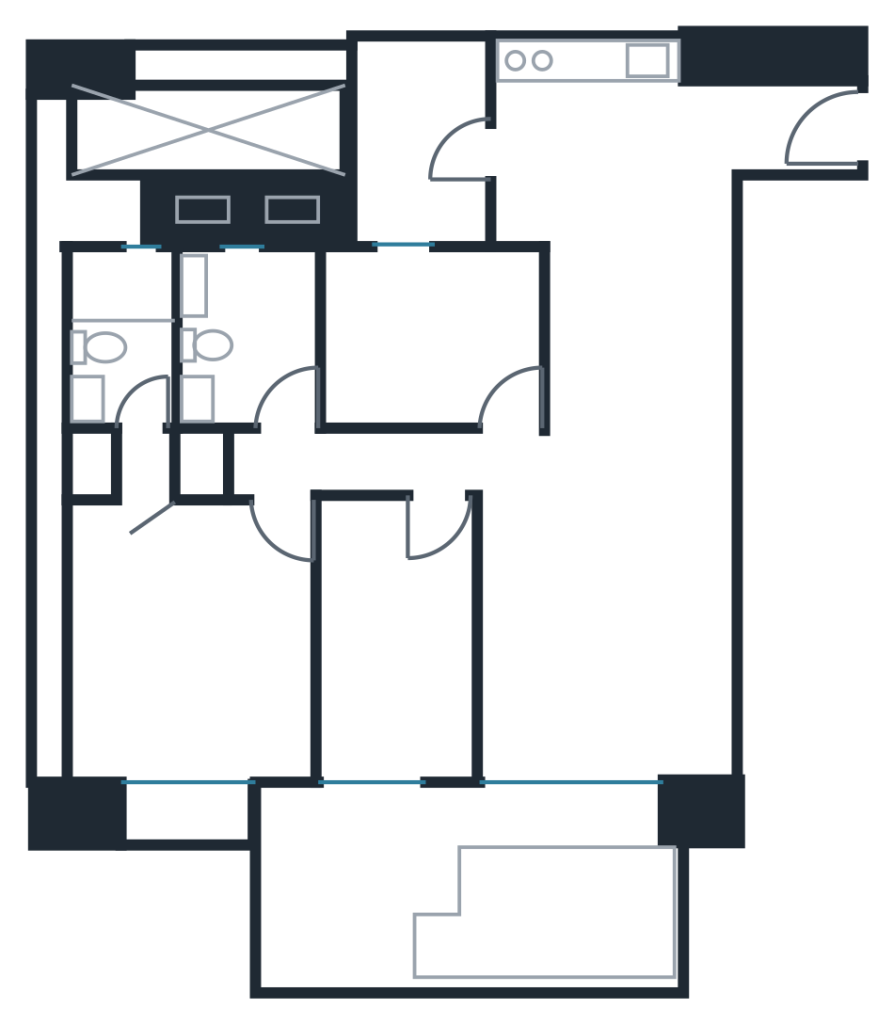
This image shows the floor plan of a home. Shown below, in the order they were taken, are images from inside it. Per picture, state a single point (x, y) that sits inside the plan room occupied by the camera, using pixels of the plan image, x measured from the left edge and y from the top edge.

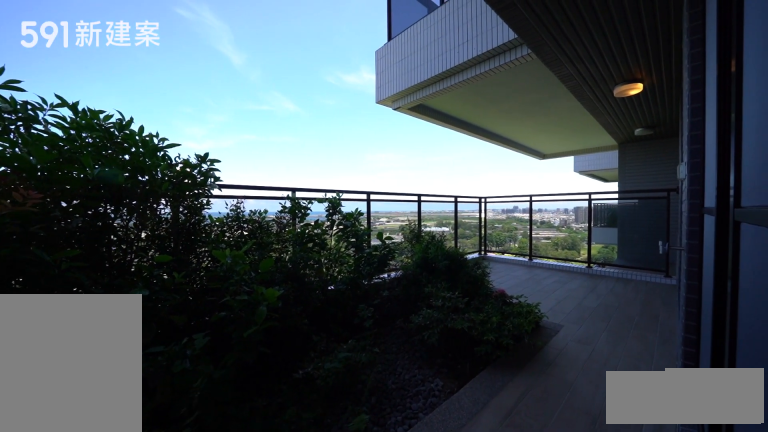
(470, 888)
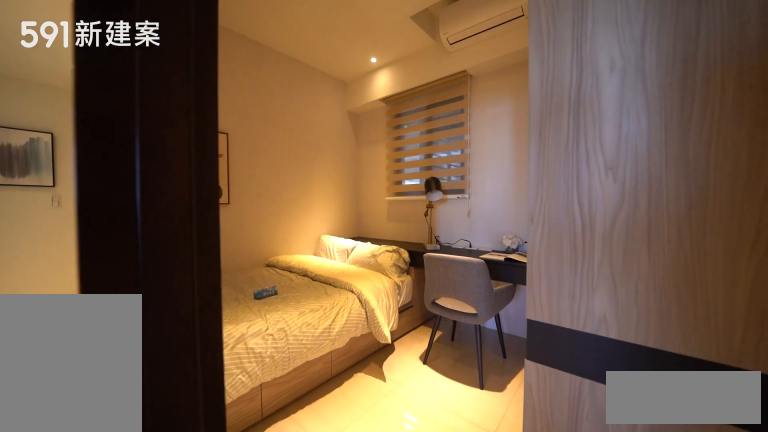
(434, 337)
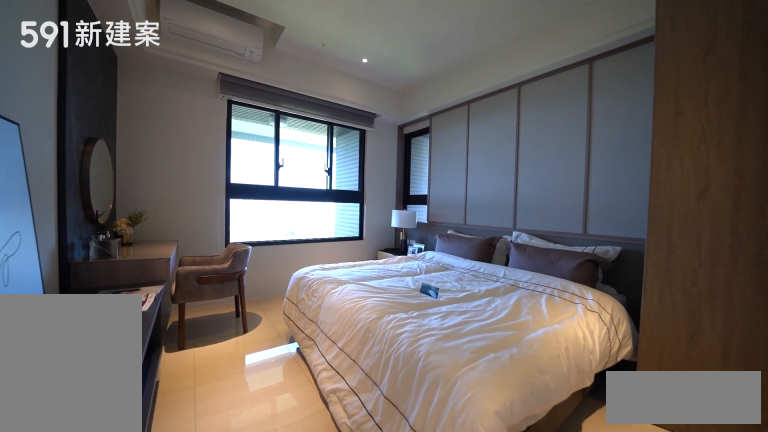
(190, 641)
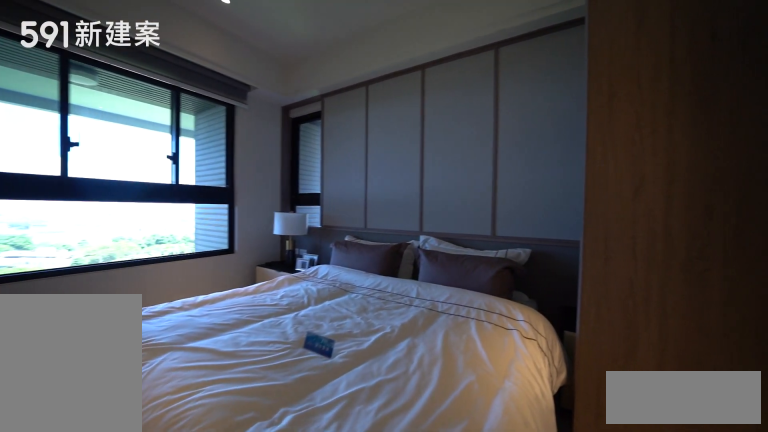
(190, 641)
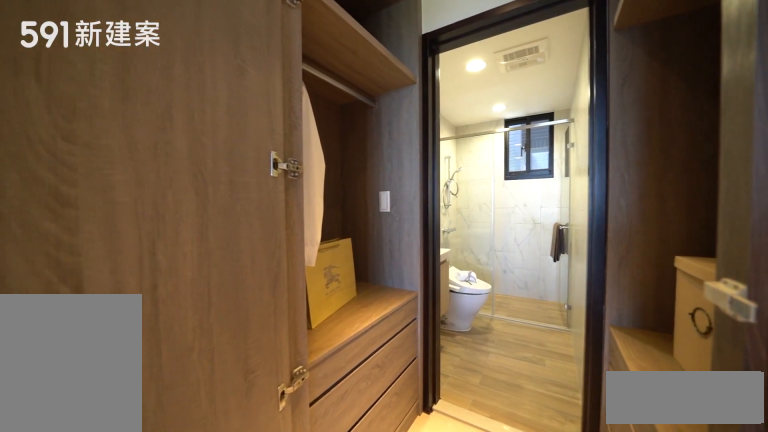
(143, 460)
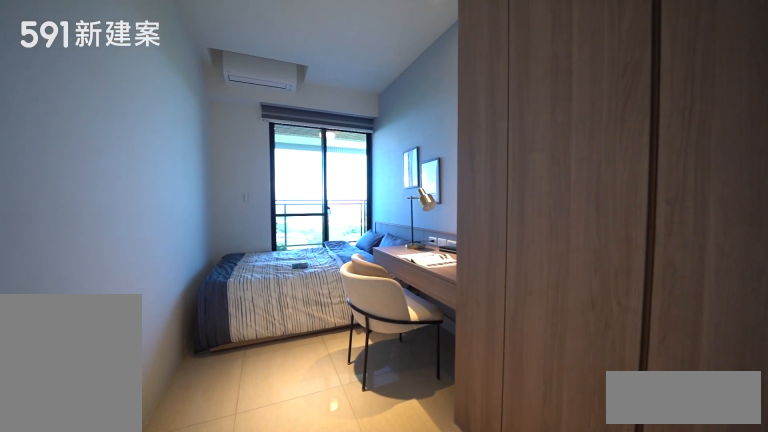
(397, 636)
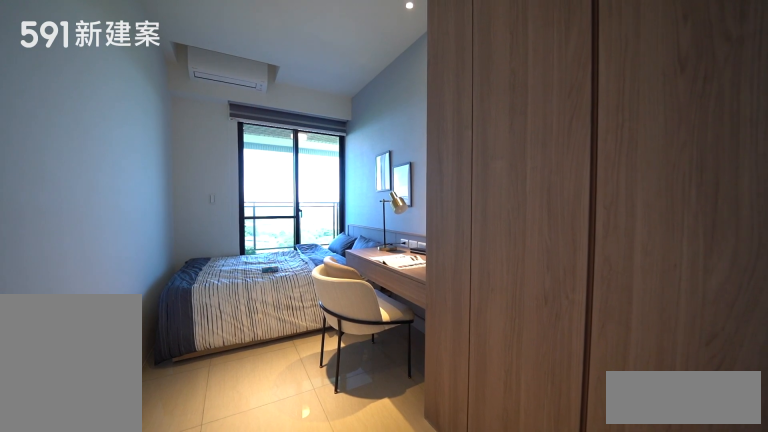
(397, 636)
